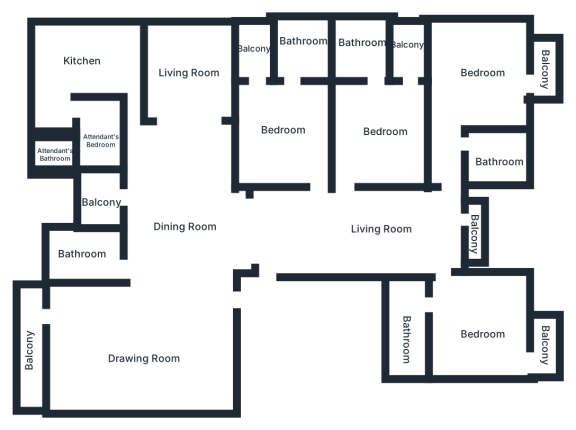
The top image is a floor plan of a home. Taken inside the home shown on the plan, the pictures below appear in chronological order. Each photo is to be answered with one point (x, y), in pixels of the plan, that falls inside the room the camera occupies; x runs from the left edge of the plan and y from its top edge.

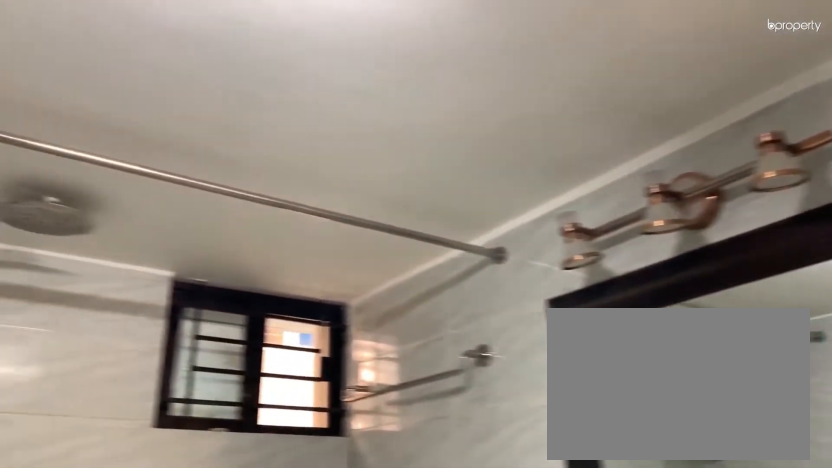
(90, 256)
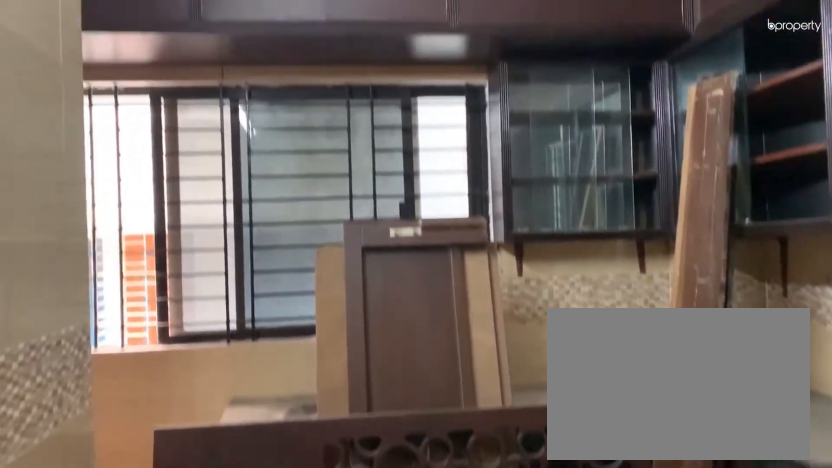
(79, 56)
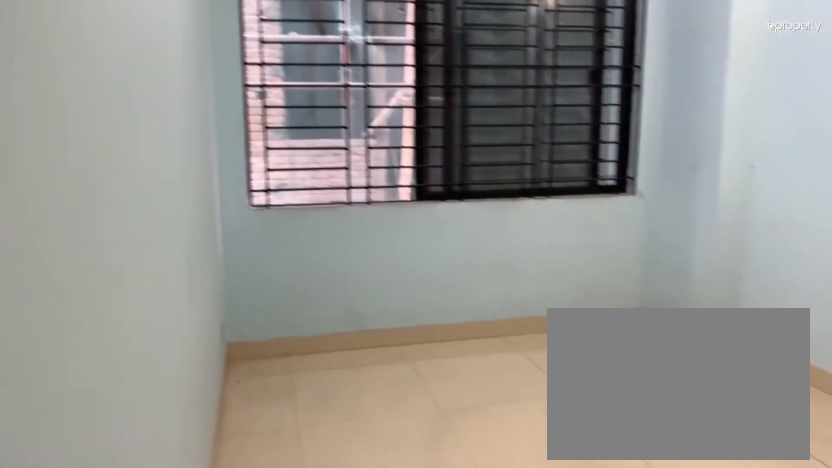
(184, 61)
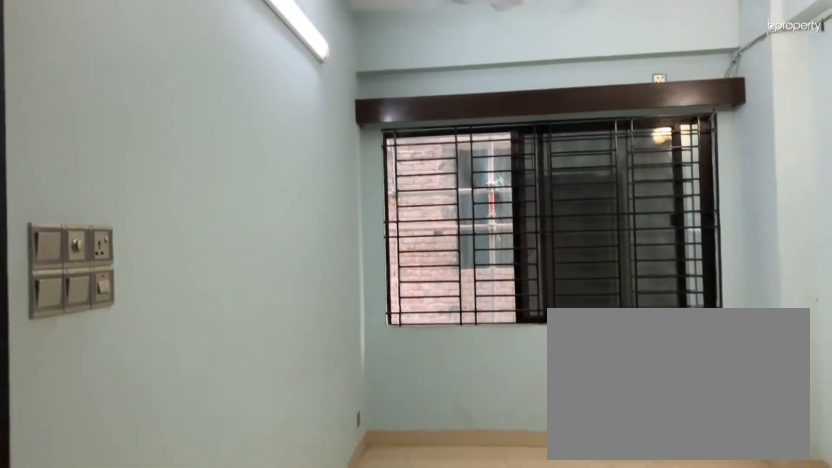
(184, 61)
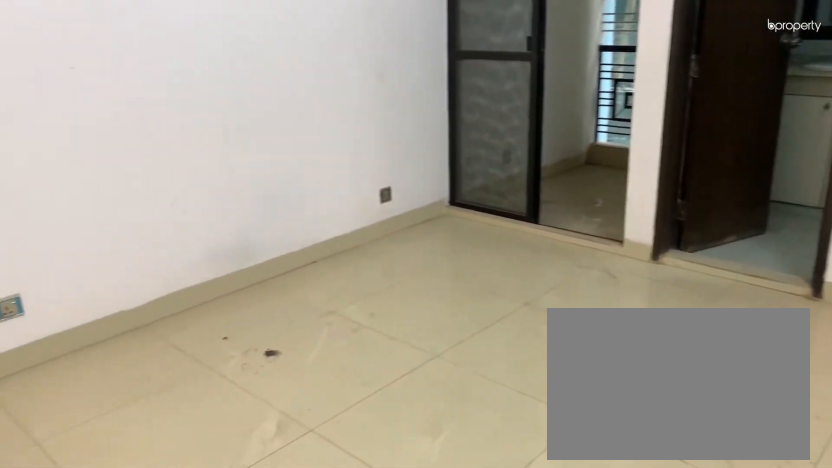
(280, 122)
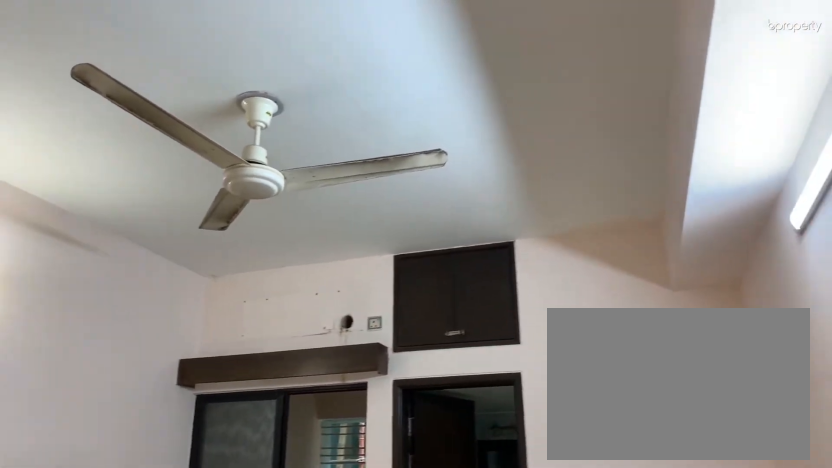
(280, 122)
